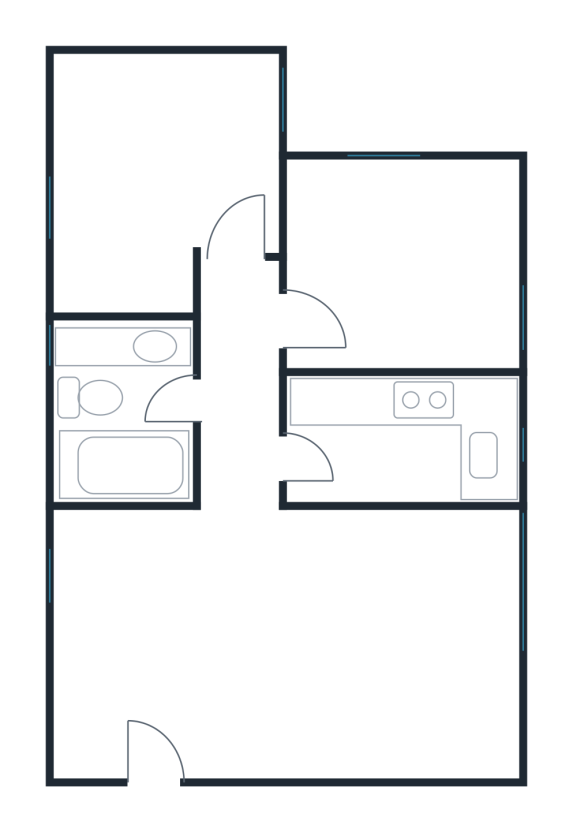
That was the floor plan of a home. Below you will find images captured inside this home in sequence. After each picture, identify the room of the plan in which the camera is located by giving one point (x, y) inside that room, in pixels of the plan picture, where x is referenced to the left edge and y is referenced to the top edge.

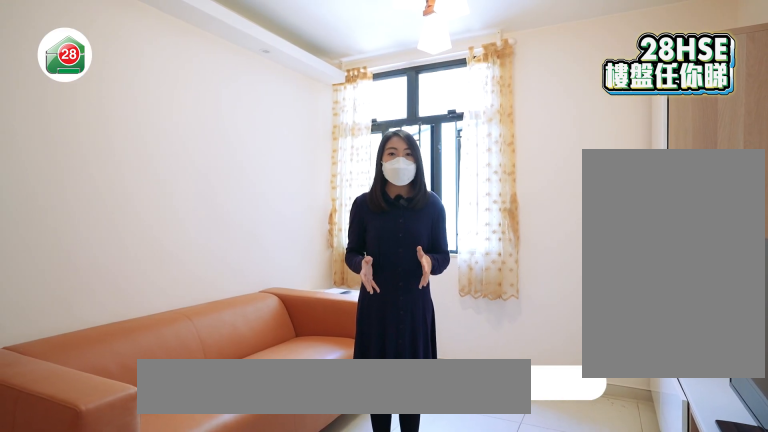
(252, 641)
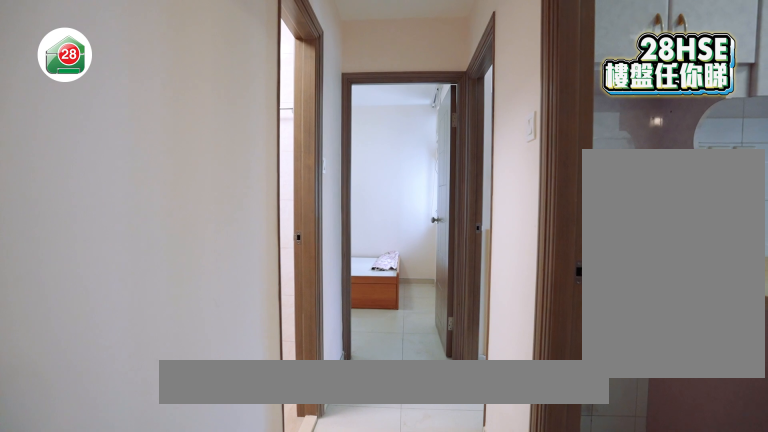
(252, 641)
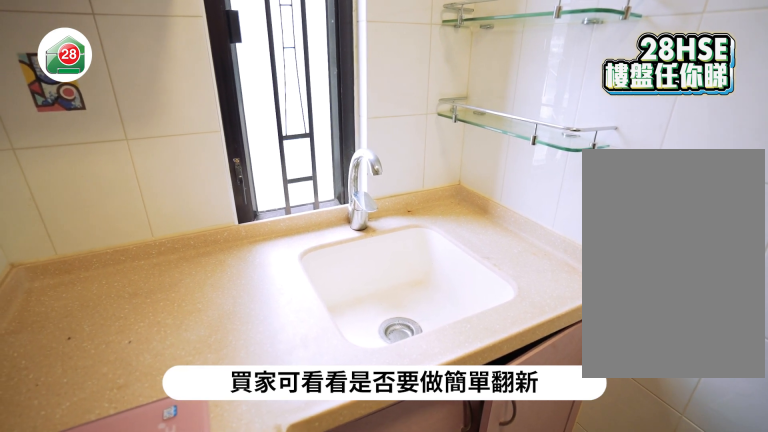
(360, 438)
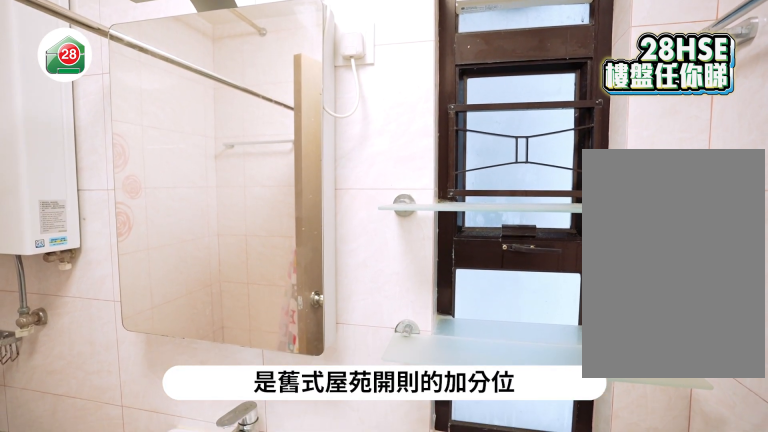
(143, 418)
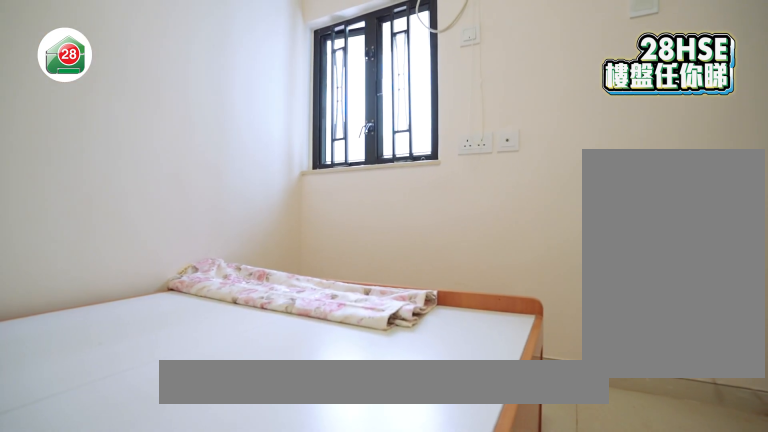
(143, 161)
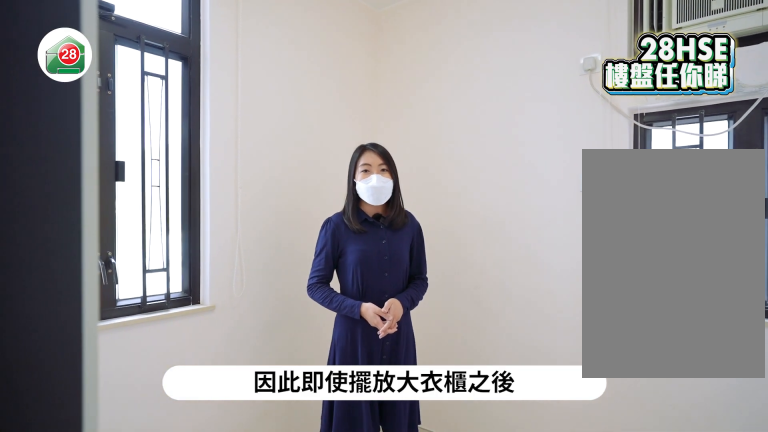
(406, 248)
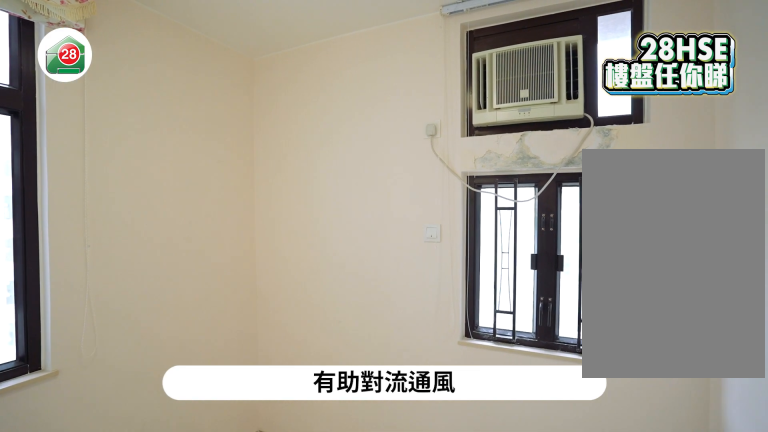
(406, 248)
